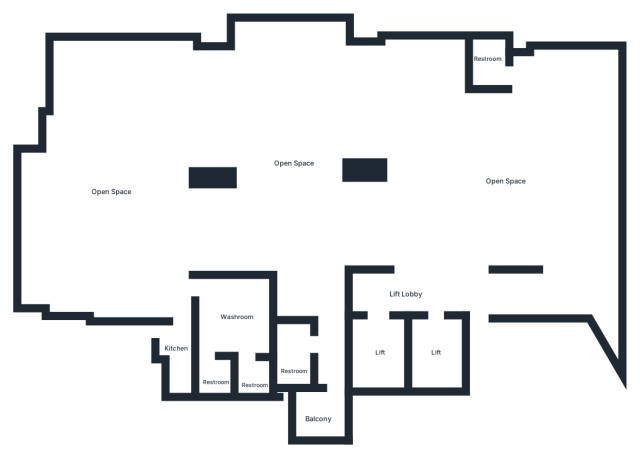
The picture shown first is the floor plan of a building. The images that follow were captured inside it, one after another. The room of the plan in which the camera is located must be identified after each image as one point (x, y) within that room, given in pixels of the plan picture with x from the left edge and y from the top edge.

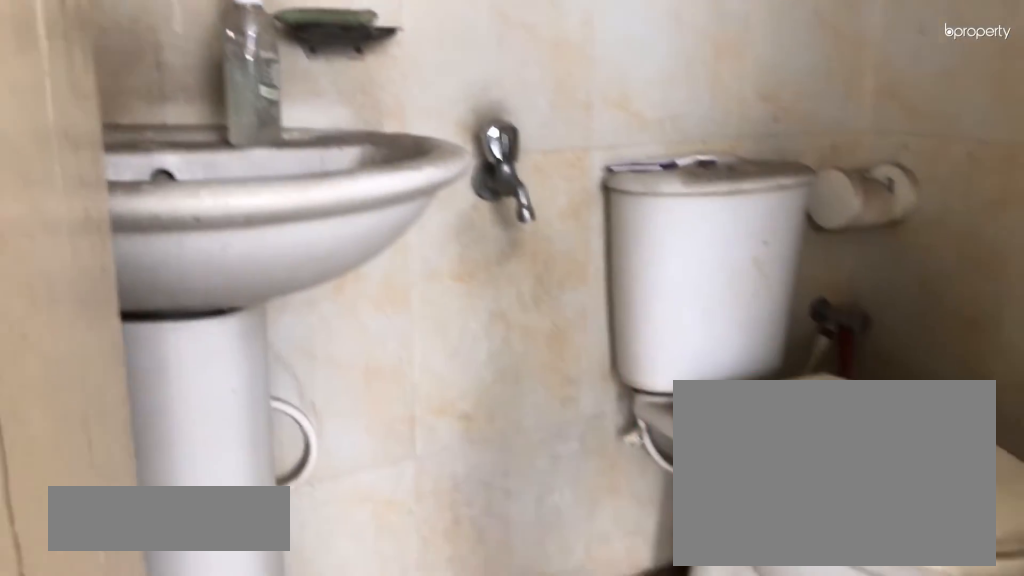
(485, 63)
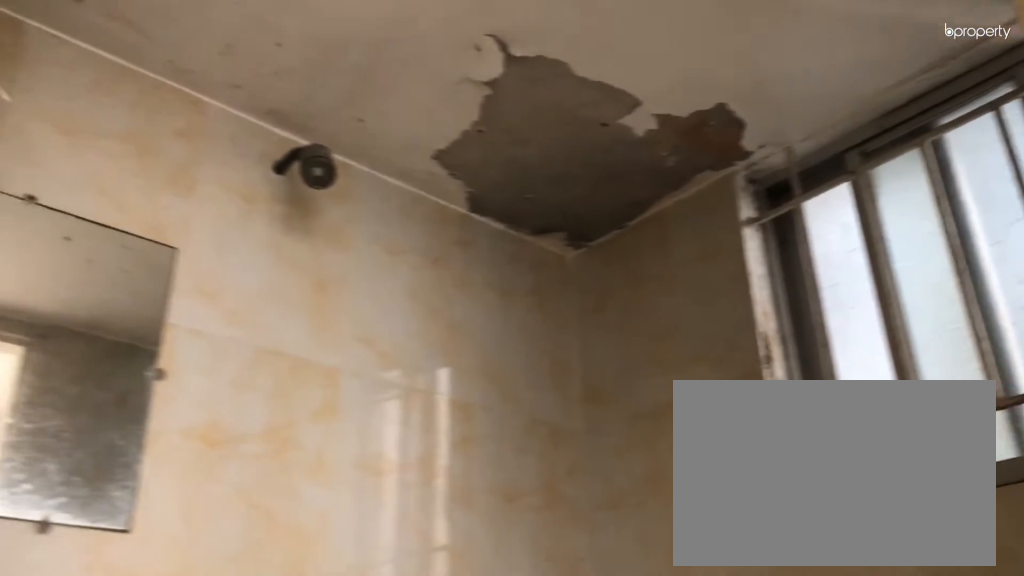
(485, 63)
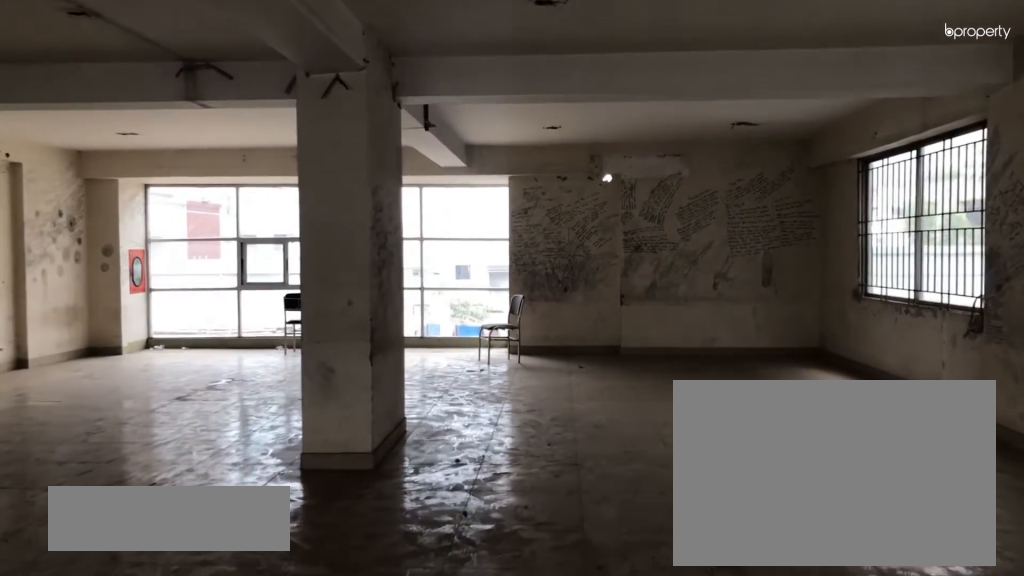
(361, 110)
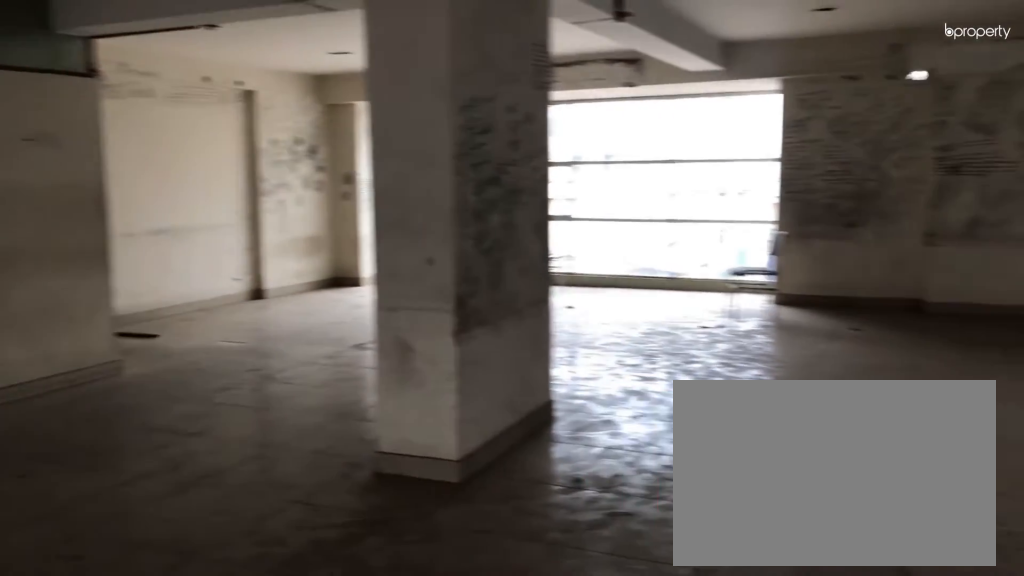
(293, 180)
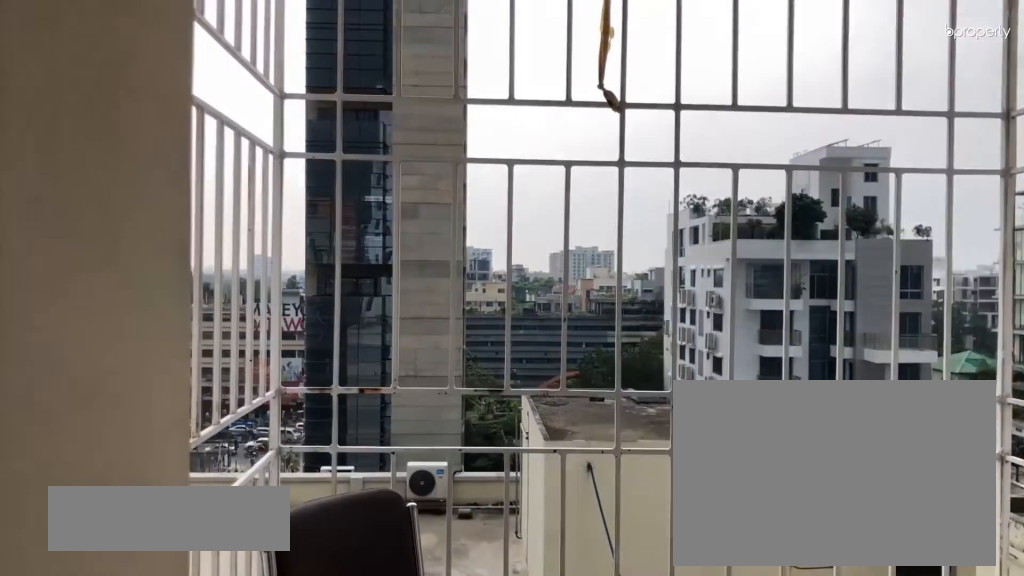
(317, 417)
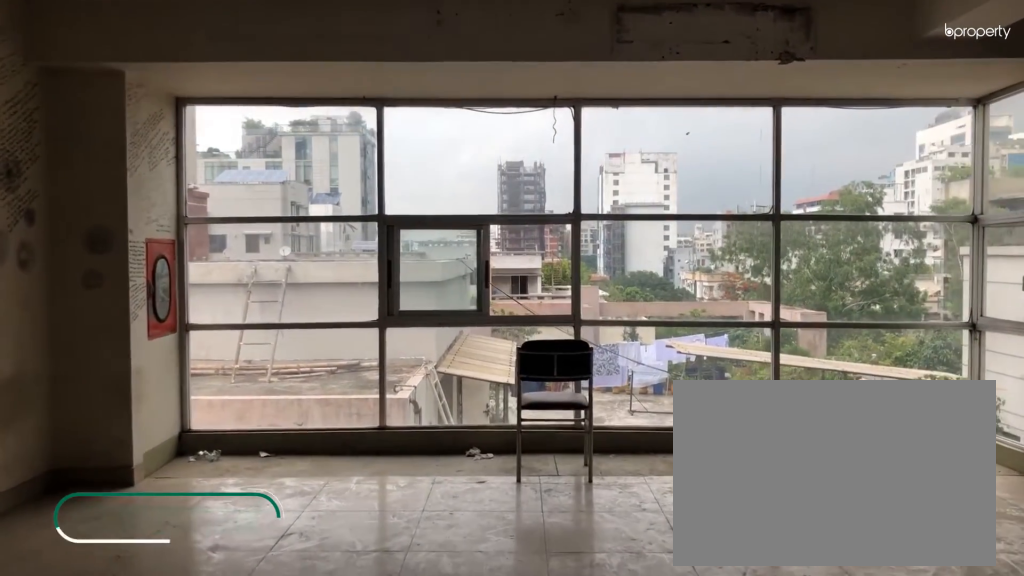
(122, 224)
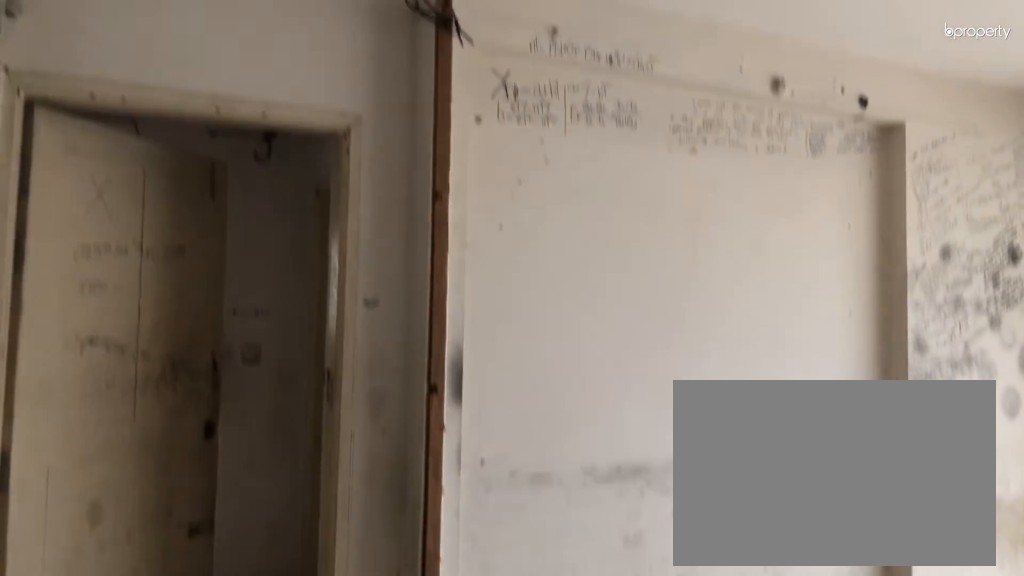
(122, 224)
